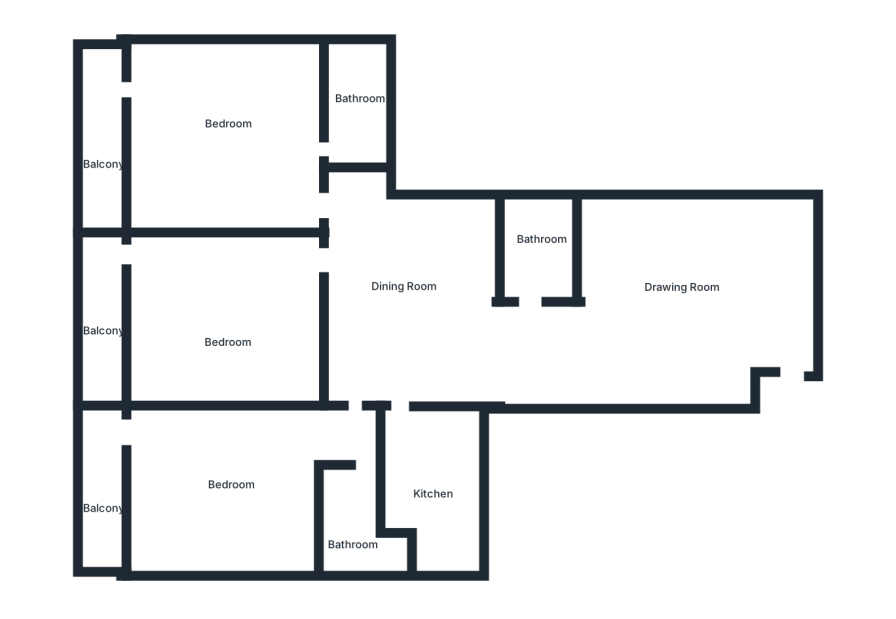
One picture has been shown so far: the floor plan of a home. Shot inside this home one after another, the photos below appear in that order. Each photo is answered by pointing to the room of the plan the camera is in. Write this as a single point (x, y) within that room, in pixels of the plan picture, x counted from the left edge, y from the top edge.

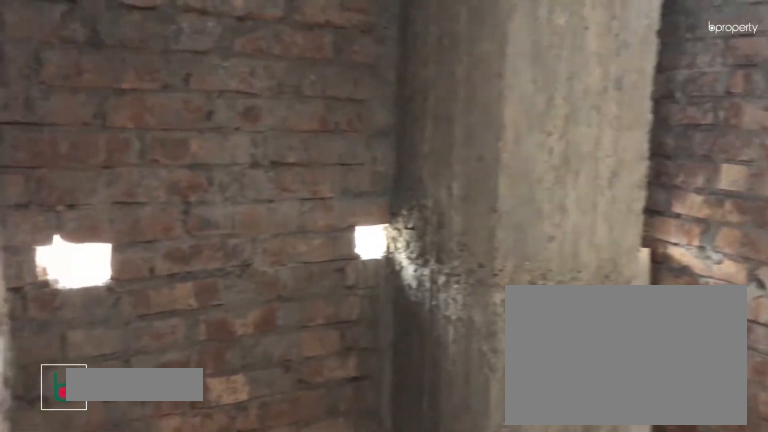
(355, 102)
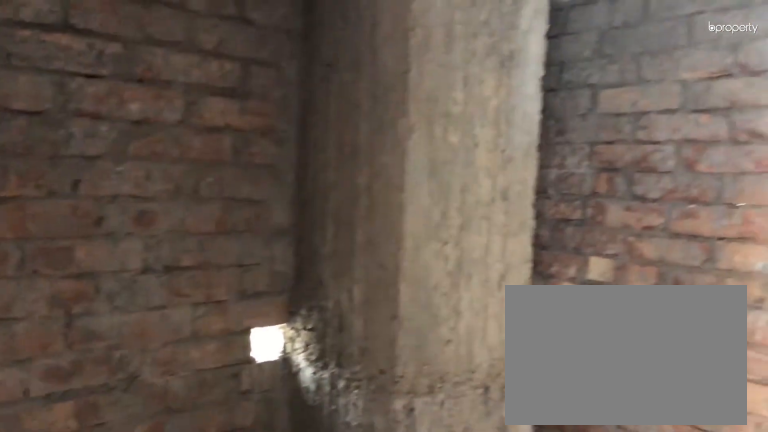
(355, 102)
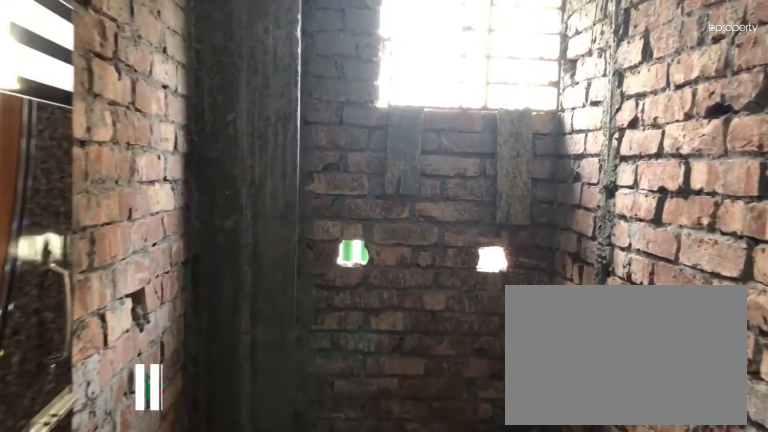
(547, 268)
